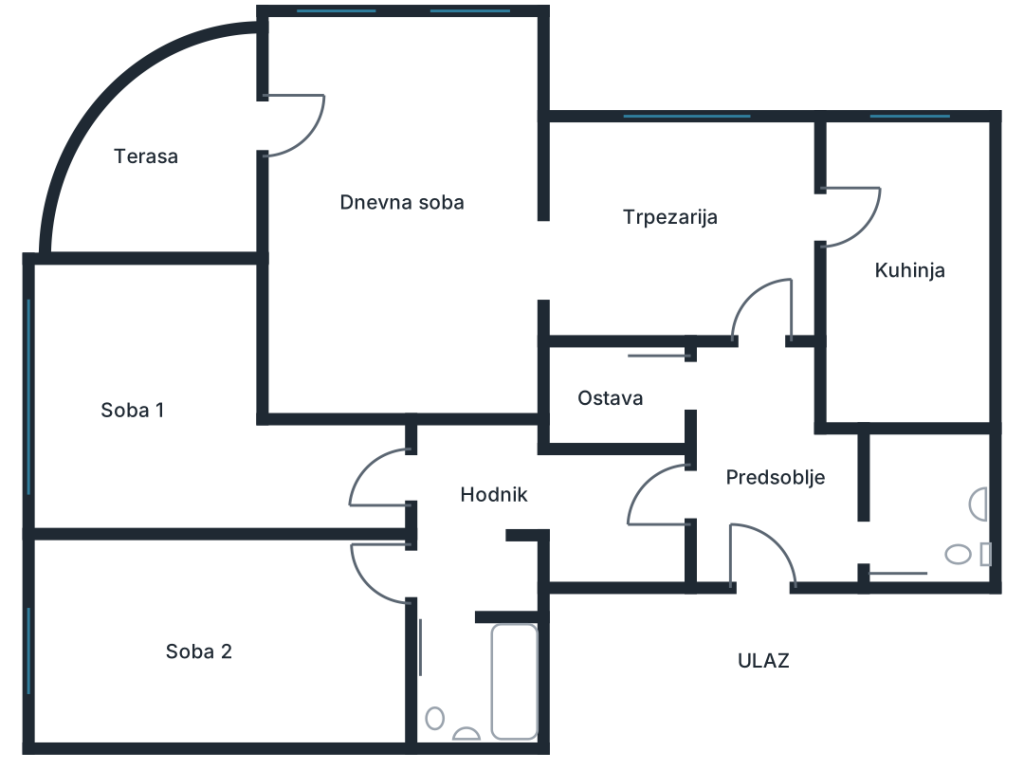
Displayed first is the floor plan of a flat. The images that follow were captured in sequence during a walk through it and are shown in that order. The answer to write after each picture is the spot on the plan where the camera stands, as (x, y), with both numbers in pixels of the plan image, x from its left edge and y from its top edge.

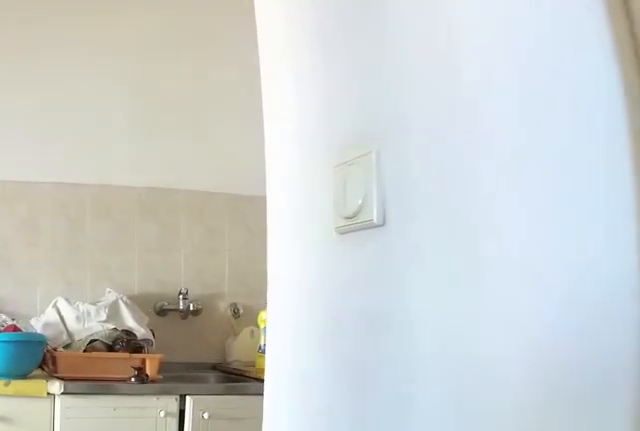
(776, 235)
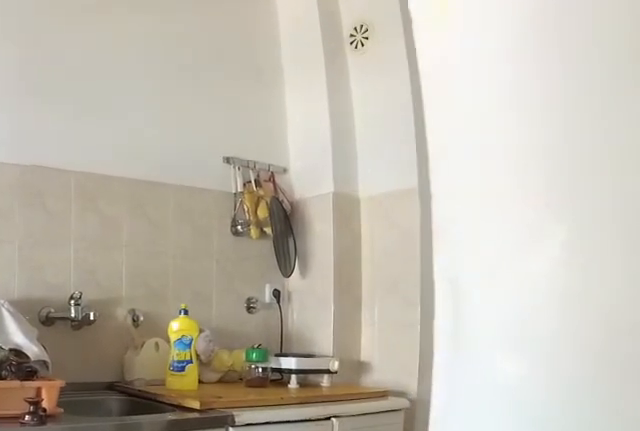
(845, 242)
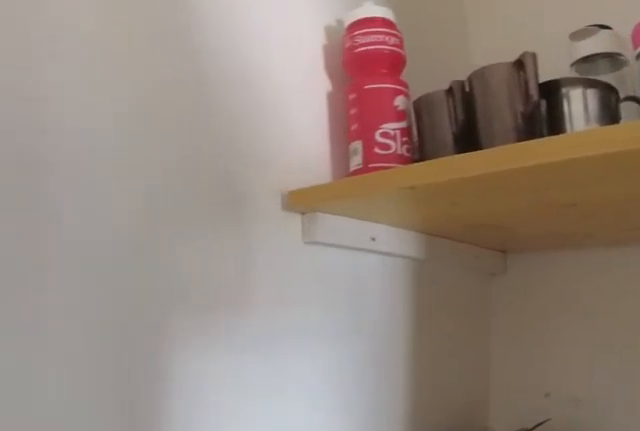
(901, 367)
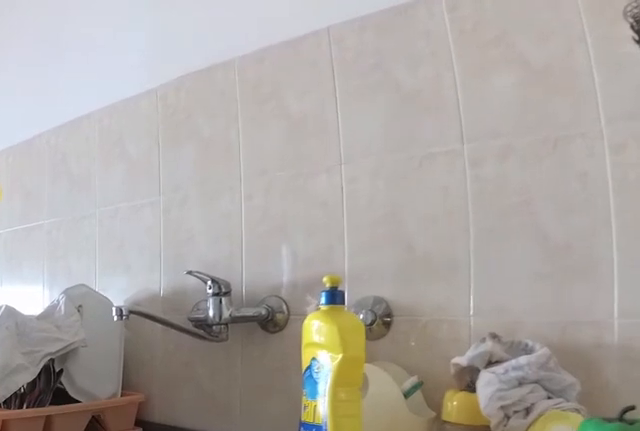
(901, 432)
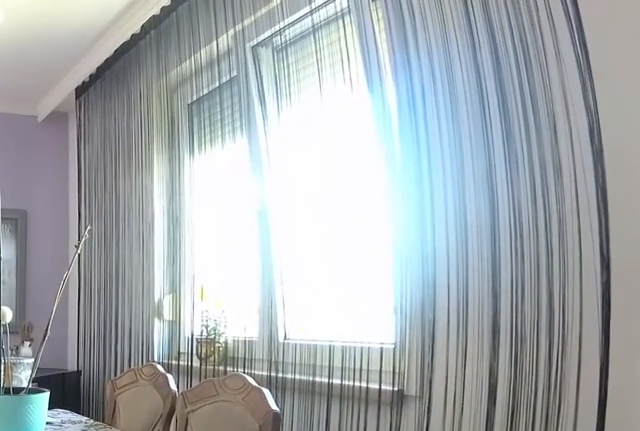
(844, 224)
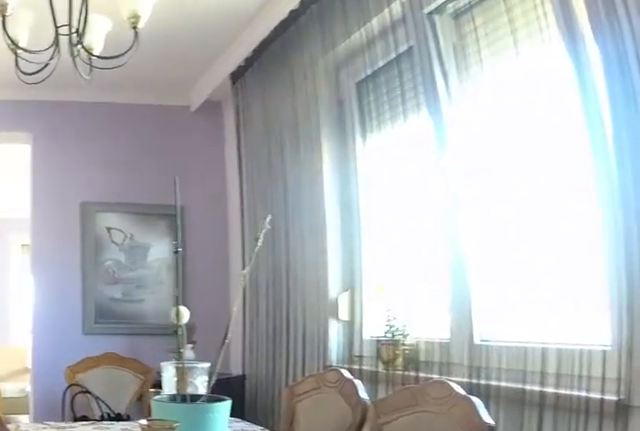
(844, 220)
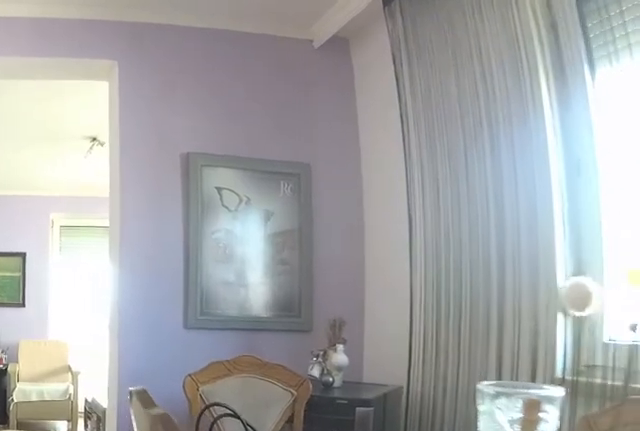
(748, 281)
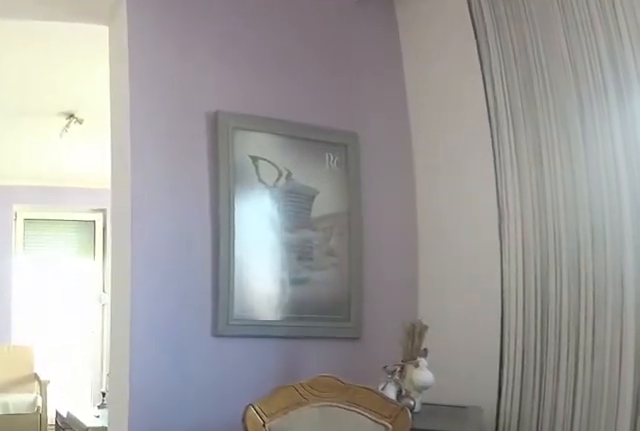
(705, 289)
